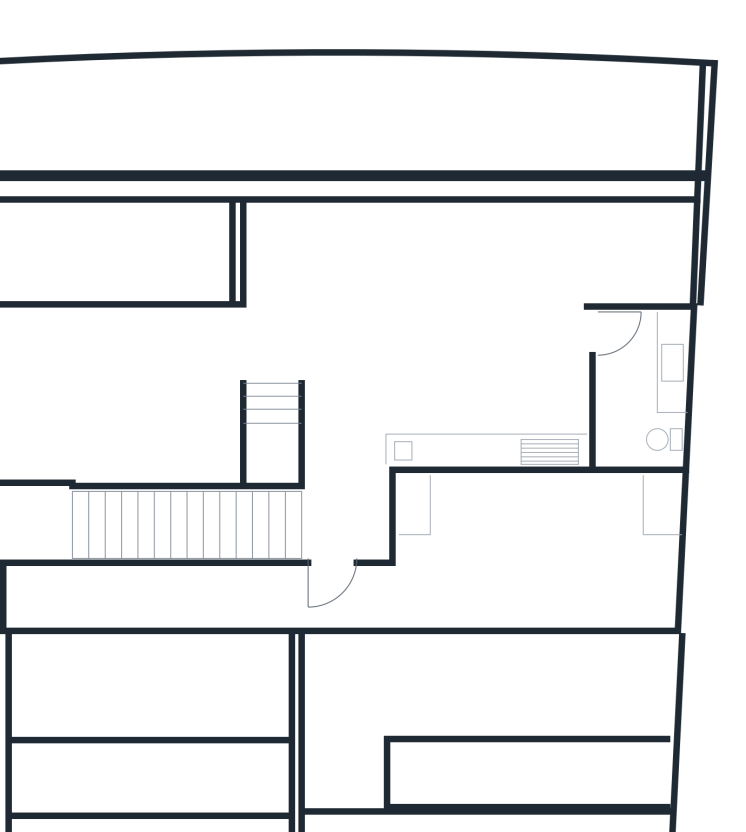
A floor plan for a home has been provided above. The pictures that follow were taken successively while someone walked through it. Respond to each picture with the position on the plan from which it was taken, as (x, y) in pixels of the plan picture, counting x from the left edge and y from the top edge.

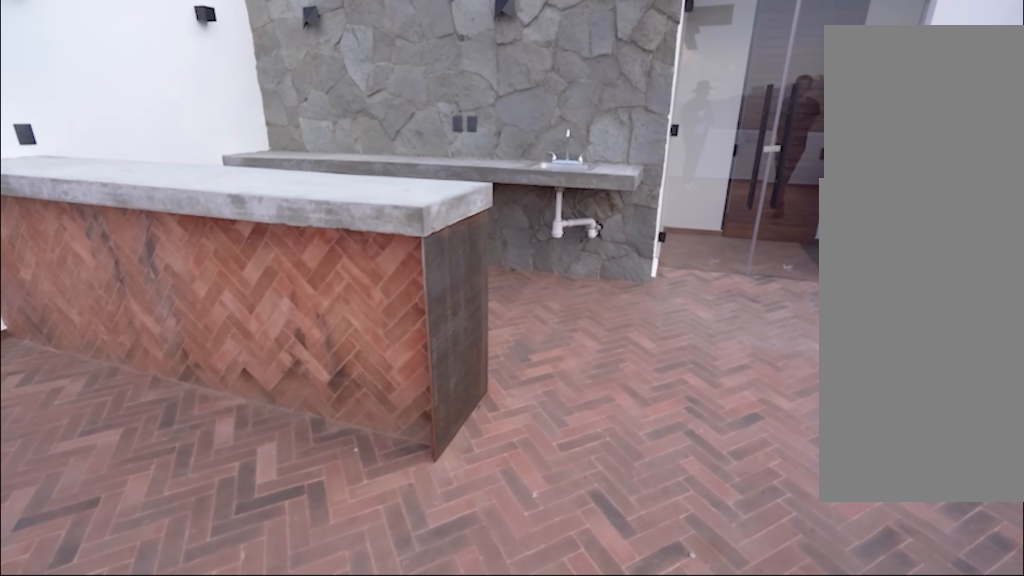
(350, 243)
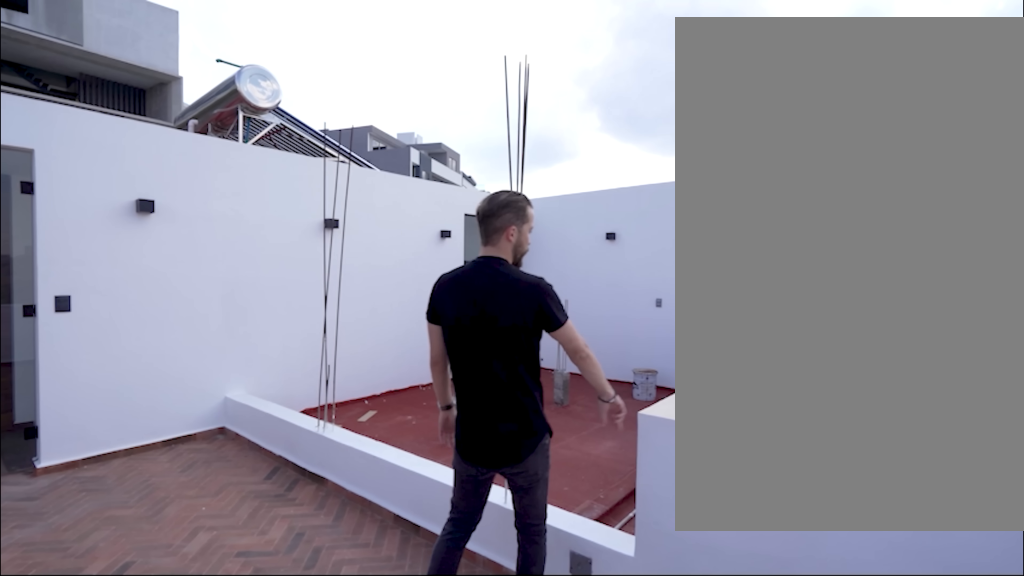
(305, 261)
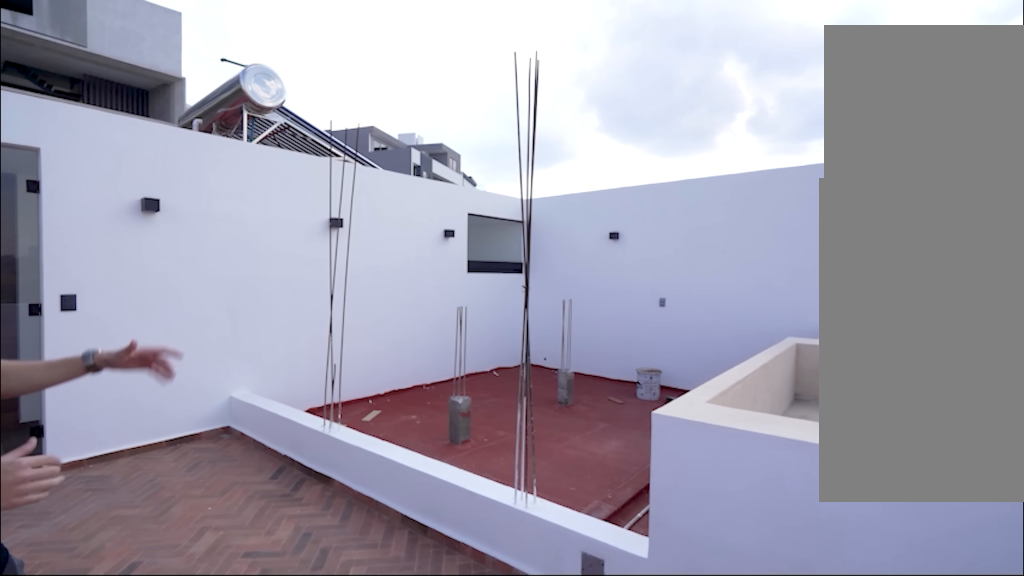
(305, 263)
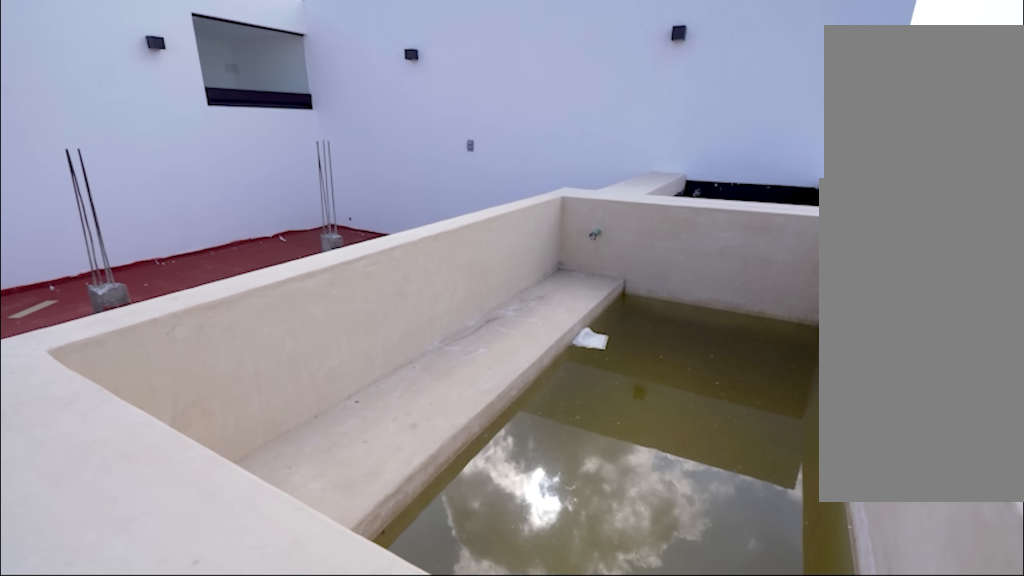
(258, 228)
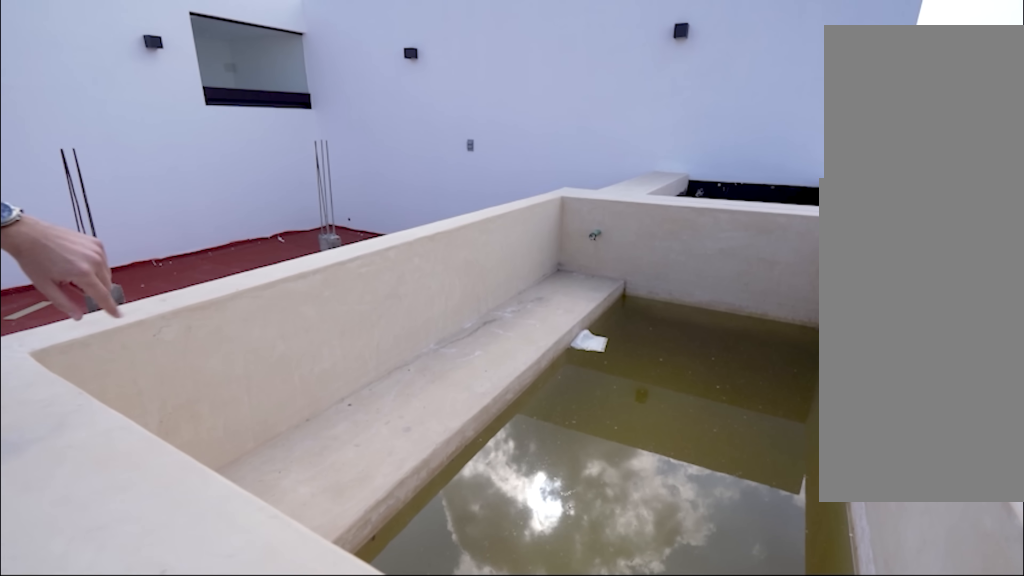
(258, 228)
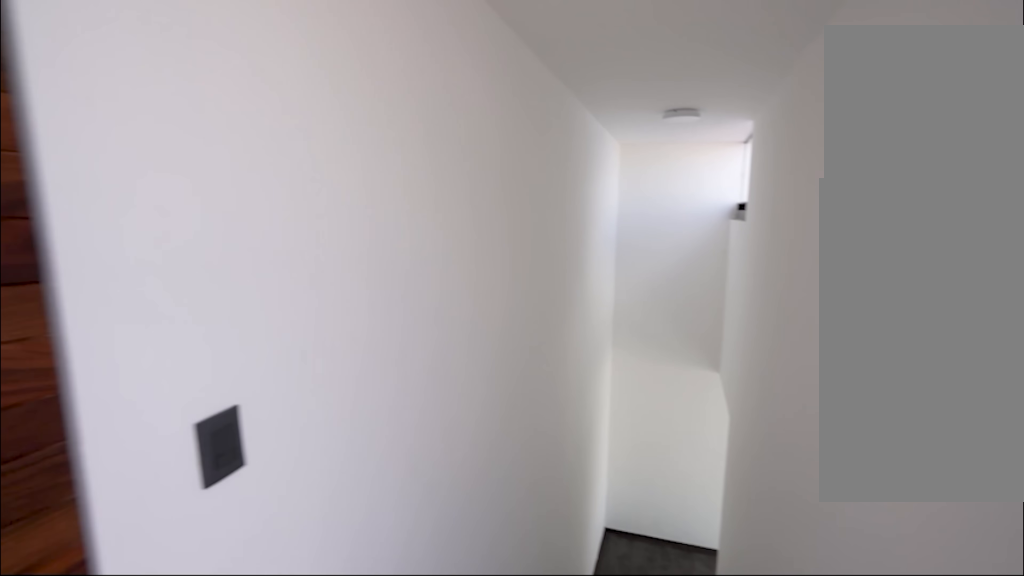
(301, 535)
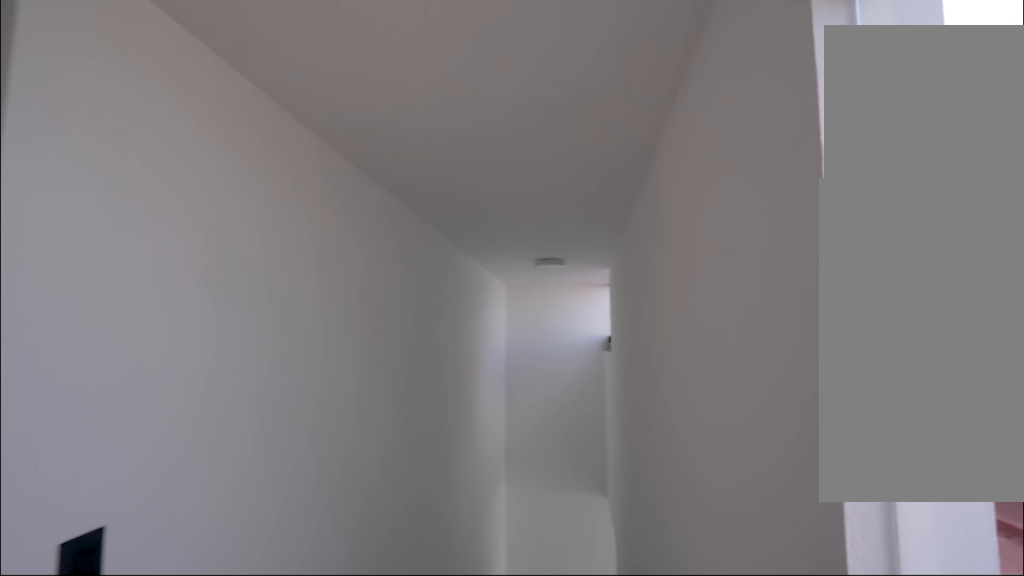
(325, 474)
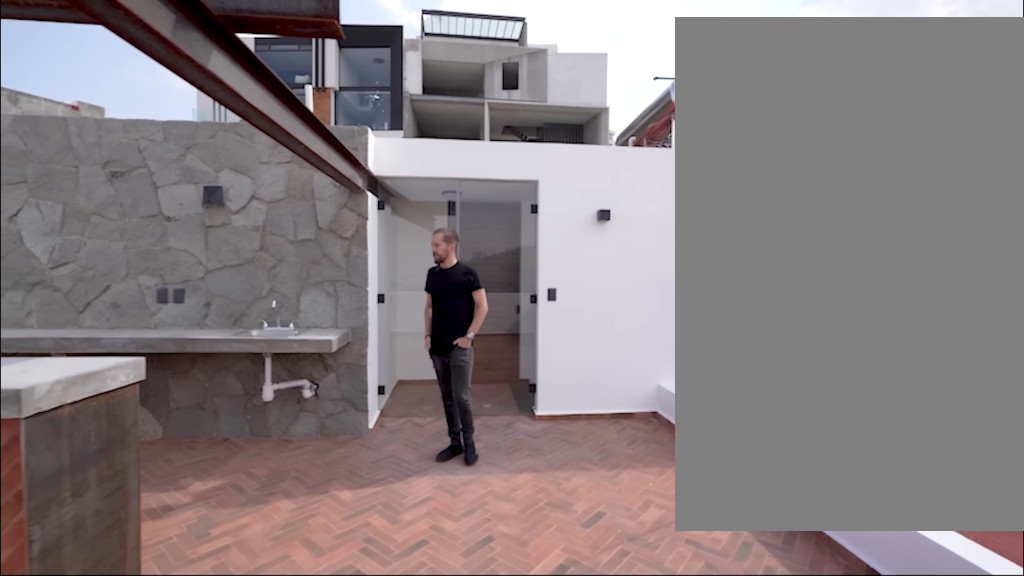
(342, 290)
